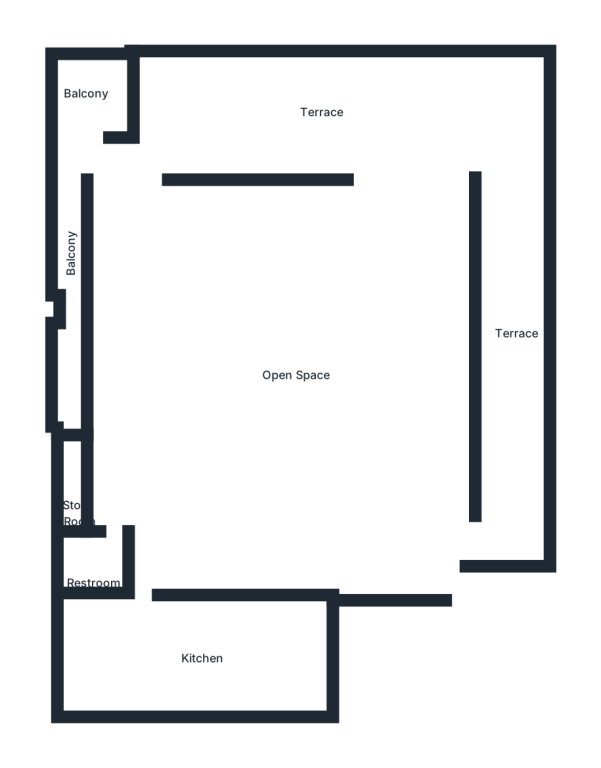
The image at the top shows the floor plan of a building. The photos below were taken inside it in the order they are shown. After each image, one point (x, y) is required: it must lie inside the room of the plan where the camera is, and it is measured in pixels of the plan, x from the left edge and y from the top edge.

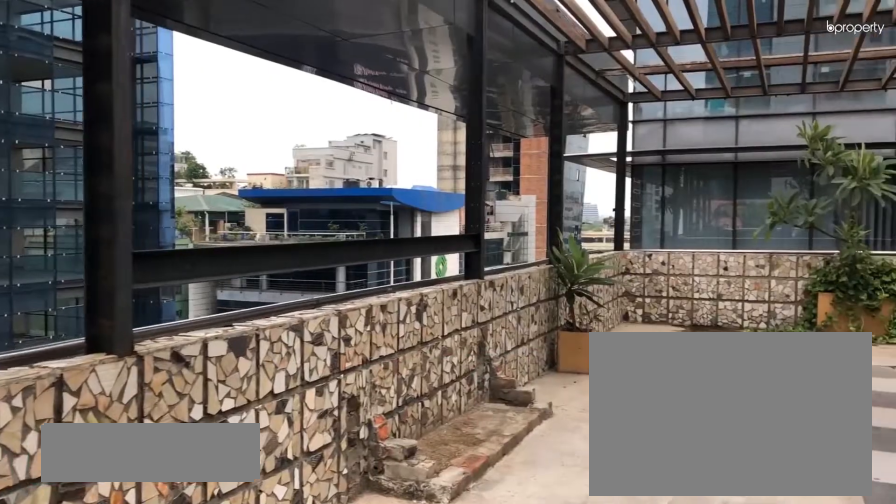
(234, 122)
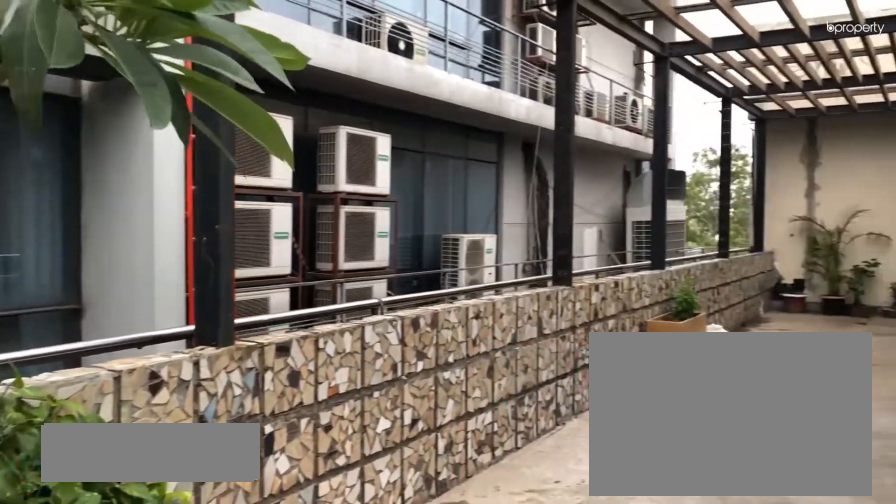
(502, 132)
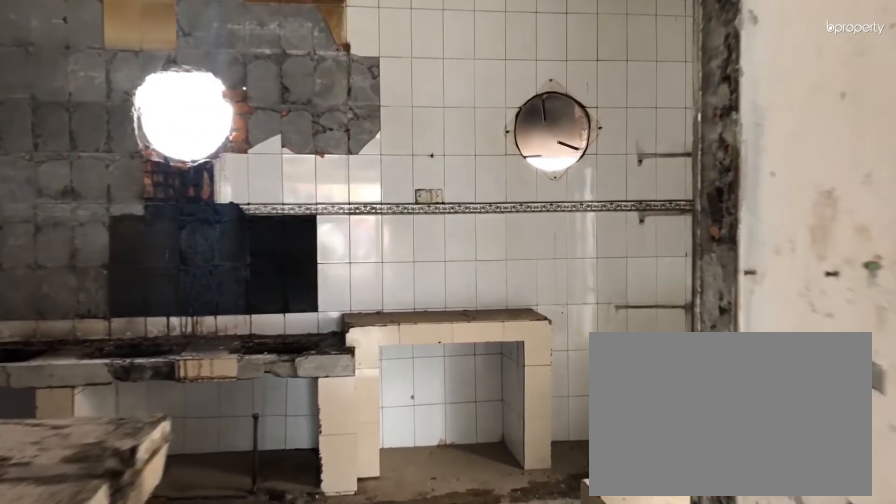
(166, 650)
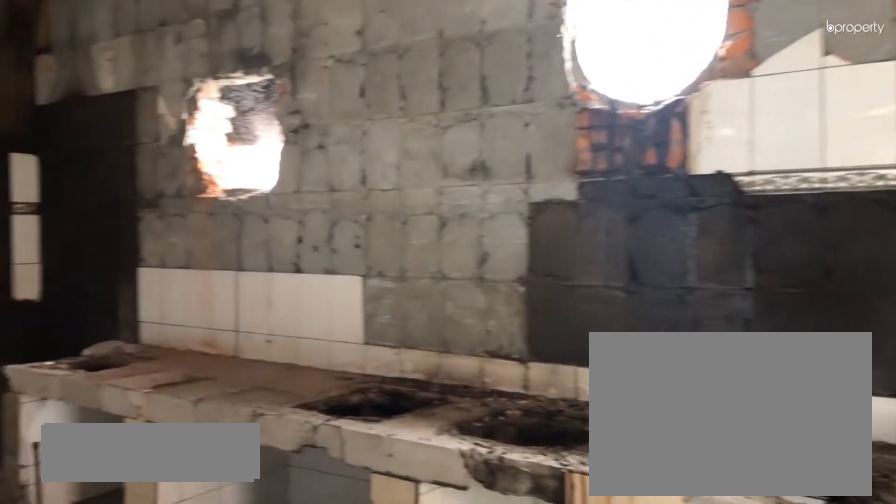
(166, 650)
